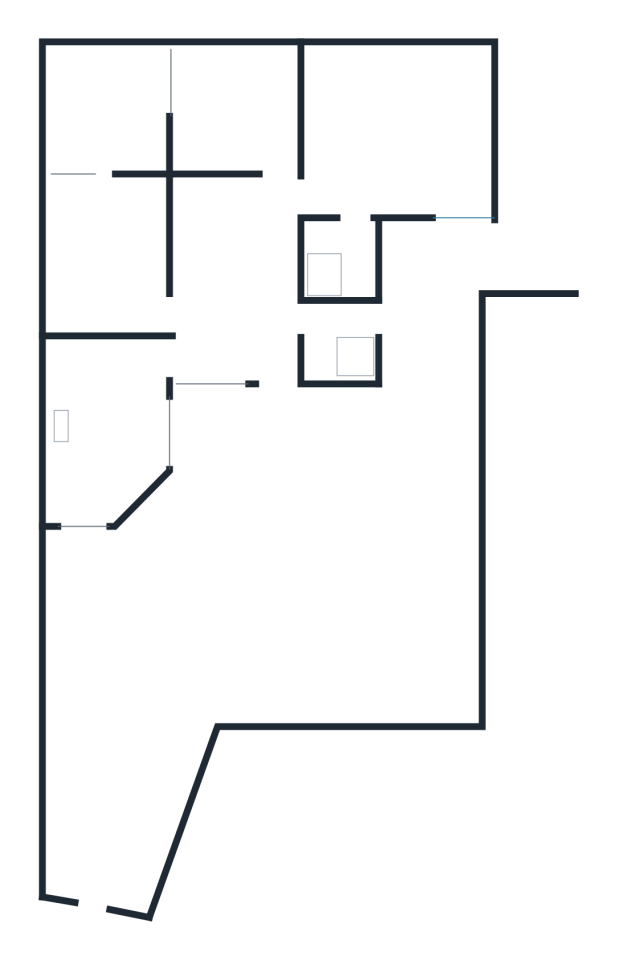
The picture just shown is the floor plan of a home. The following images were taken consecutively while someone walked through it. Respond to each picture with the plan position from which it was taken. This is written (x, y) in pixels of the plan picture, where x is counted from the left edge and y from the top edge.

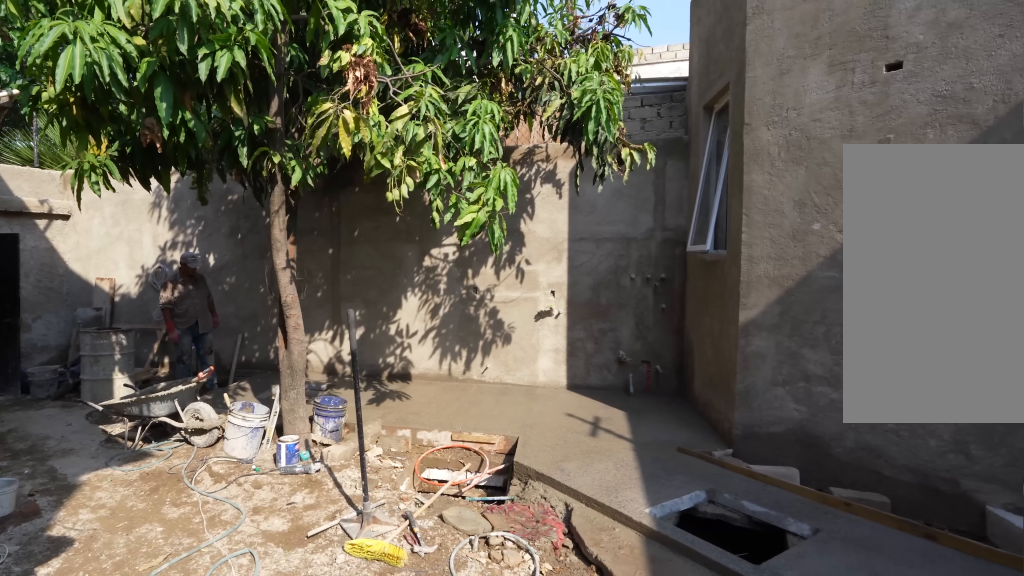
(282, 653)
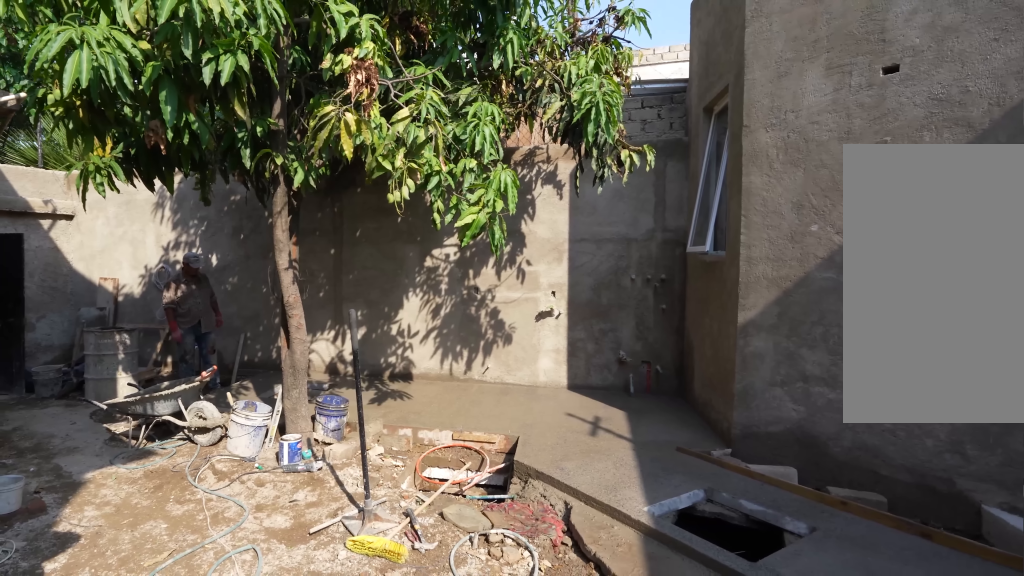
(282, 653)
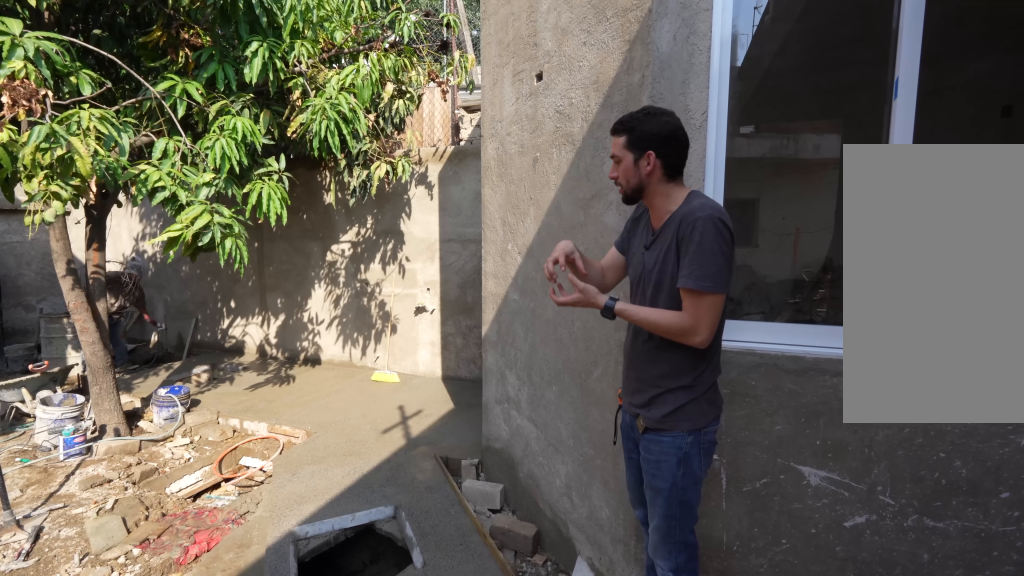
(237, 469)
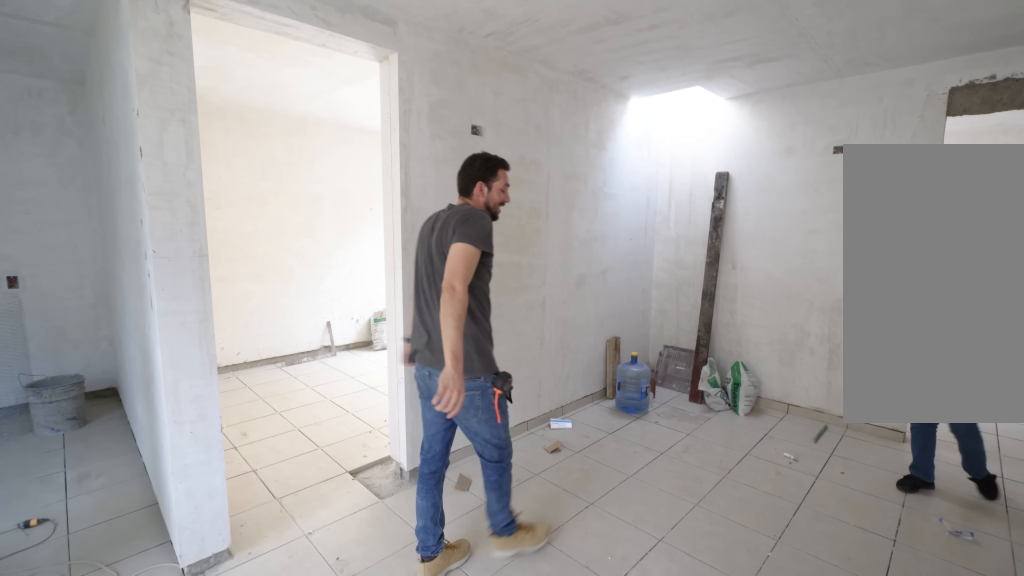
(256, 353)
